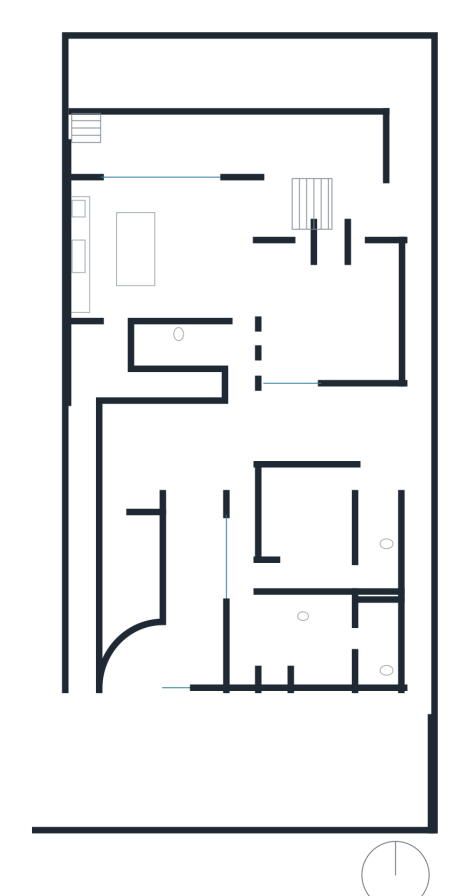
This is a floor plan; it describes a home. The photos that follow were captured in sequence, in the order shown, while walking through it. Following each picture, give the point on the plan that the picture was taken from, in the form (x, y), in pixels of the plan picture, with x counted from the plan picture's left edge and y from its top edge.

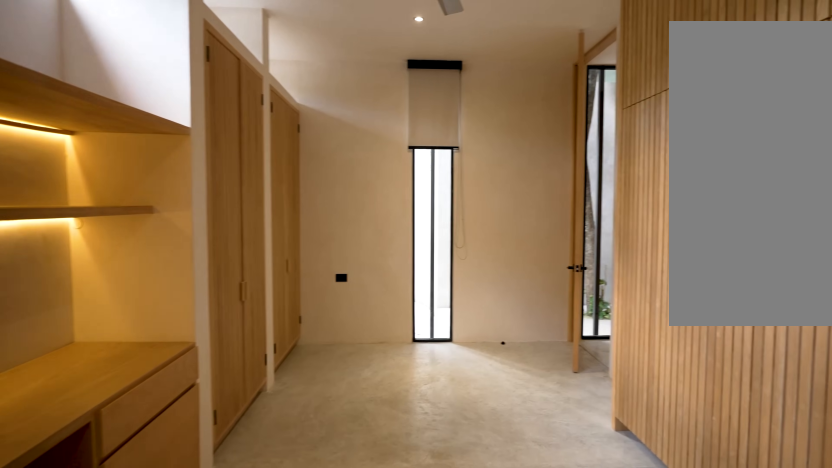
(296, 641)
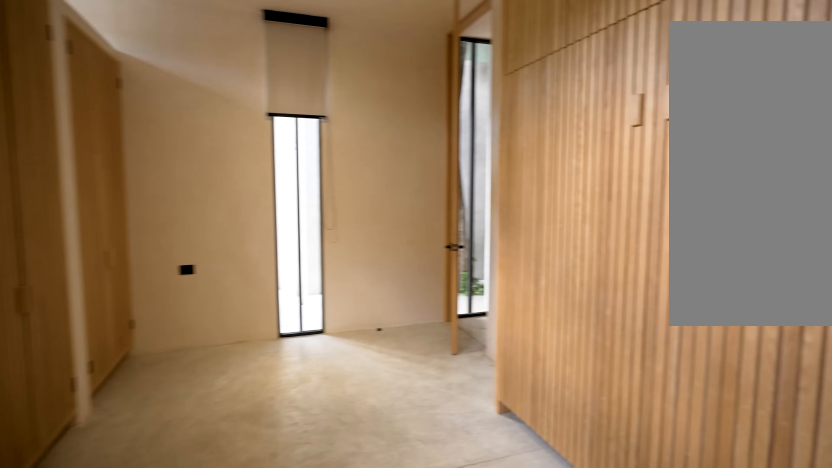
(305, 641)
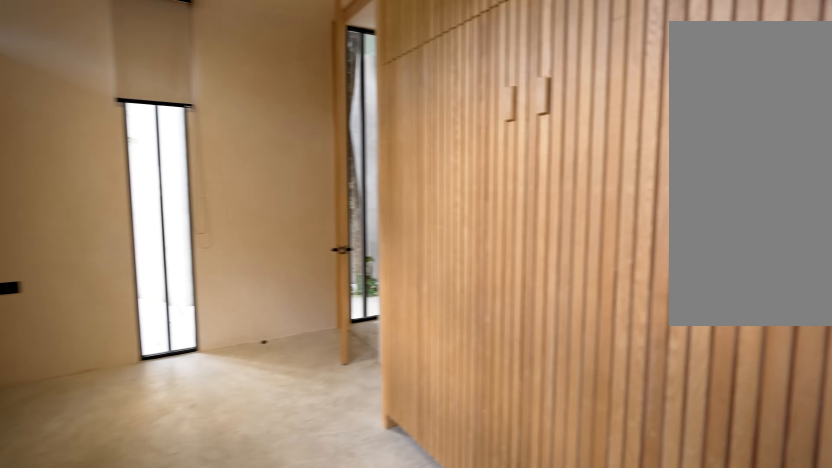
(304, 641)
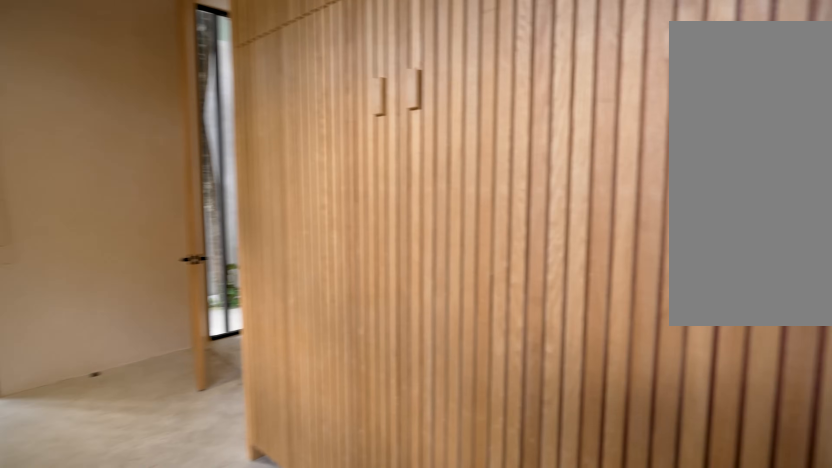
(304, 641)
